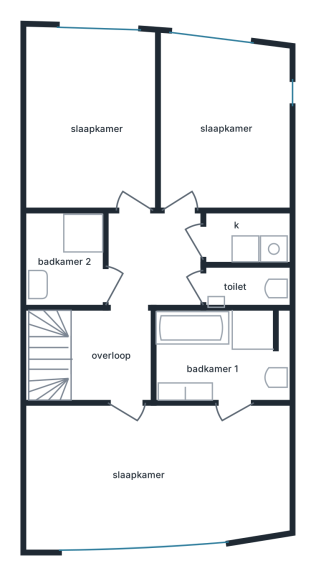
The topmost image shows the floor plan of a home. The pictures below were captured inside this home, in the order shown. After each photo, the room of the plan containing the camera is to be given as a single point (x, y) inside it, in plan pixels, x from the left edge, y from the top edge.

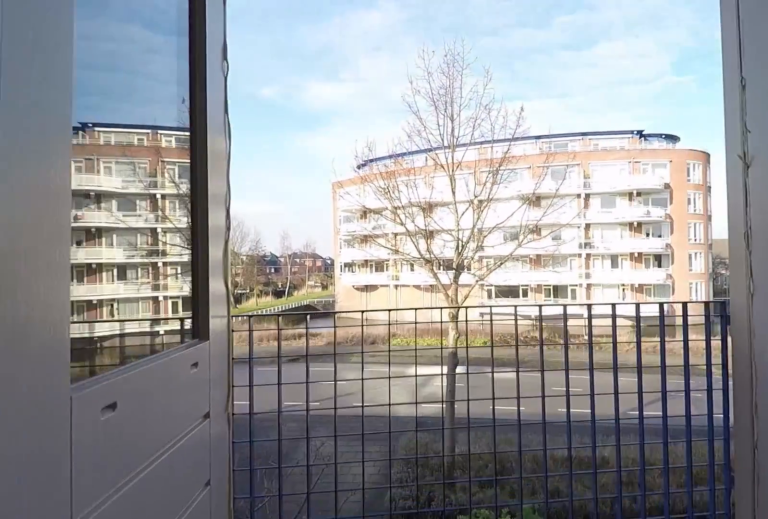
(156, 473)
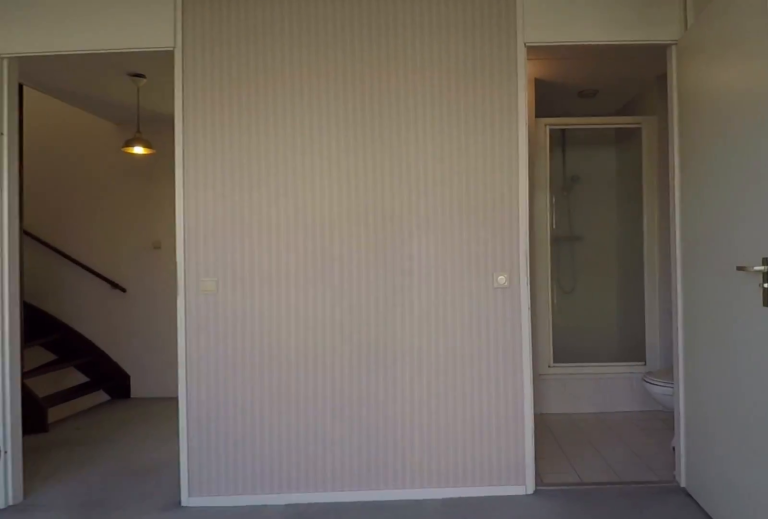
(156, 473)
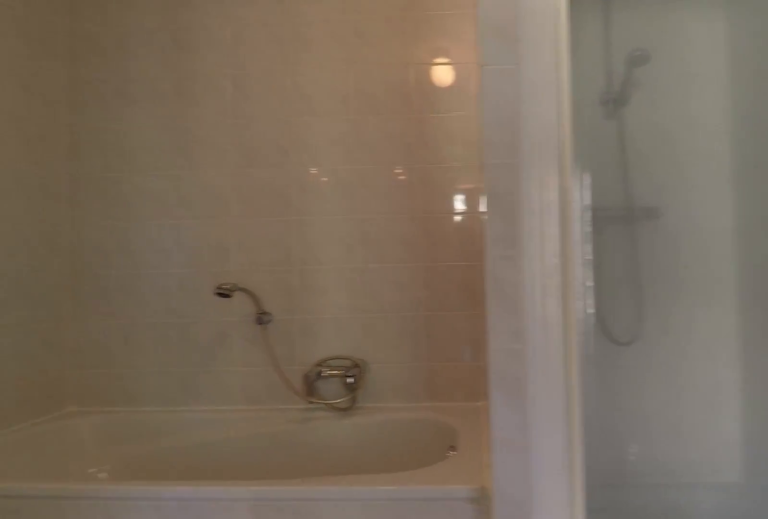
(215, 351)
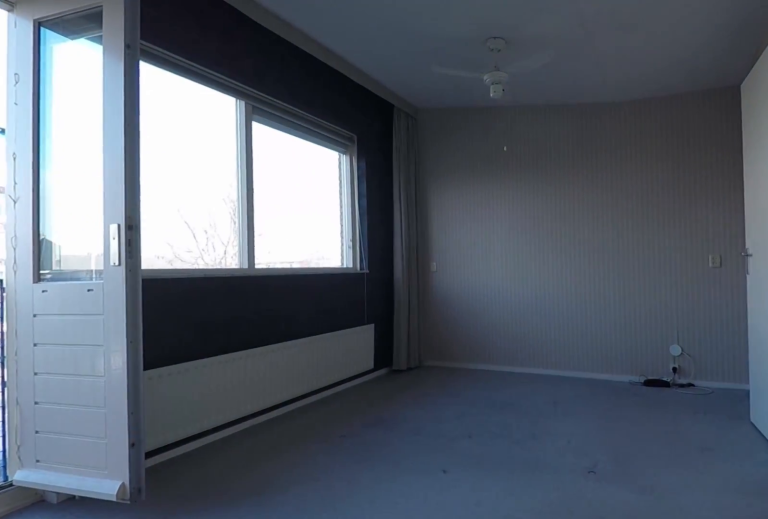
(156, 473)
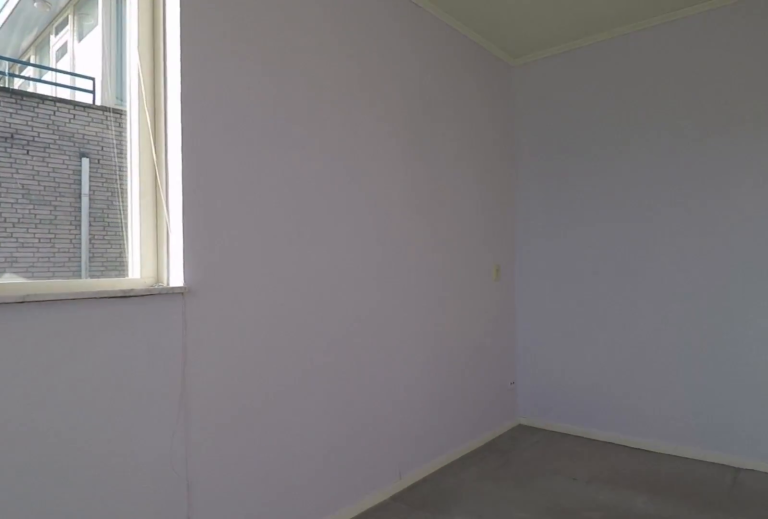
(222, 125)
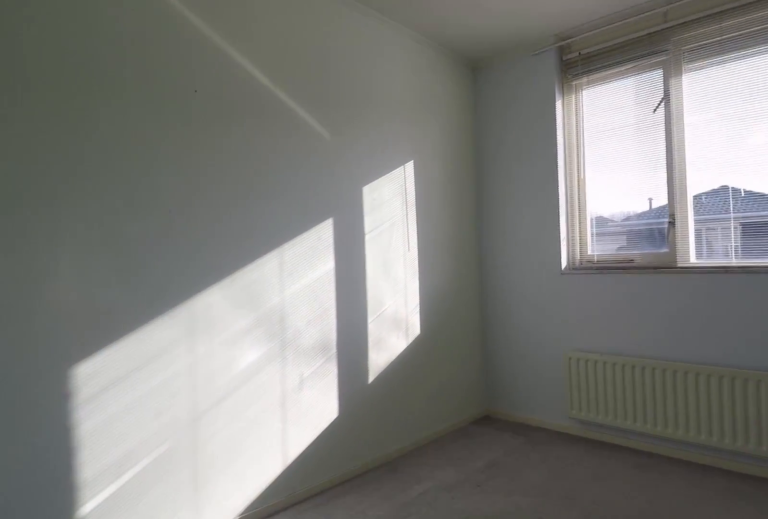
(92, 120)
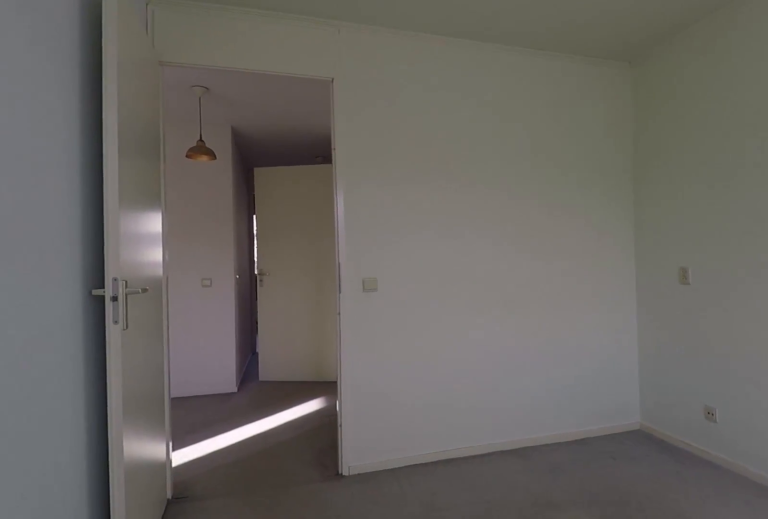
(92, 120)
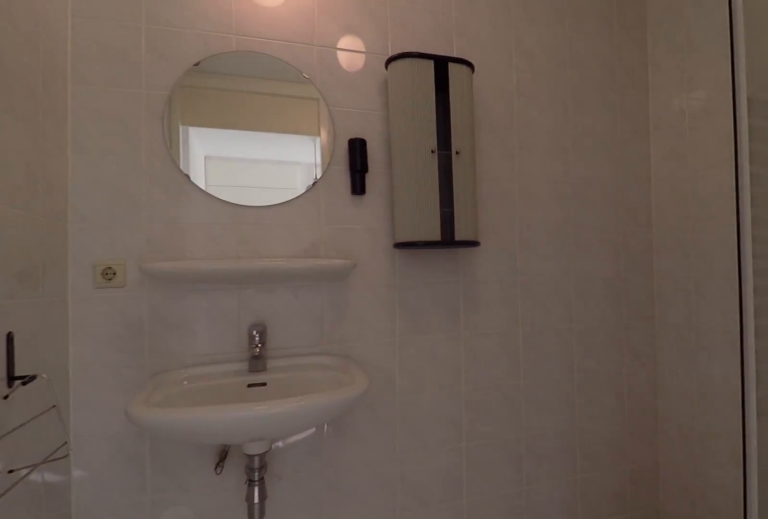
(70, 253)
